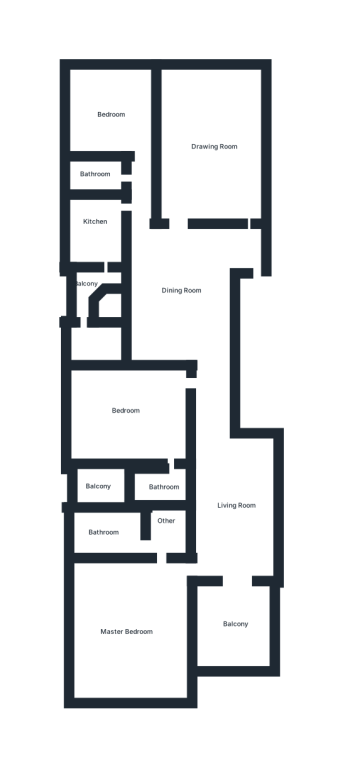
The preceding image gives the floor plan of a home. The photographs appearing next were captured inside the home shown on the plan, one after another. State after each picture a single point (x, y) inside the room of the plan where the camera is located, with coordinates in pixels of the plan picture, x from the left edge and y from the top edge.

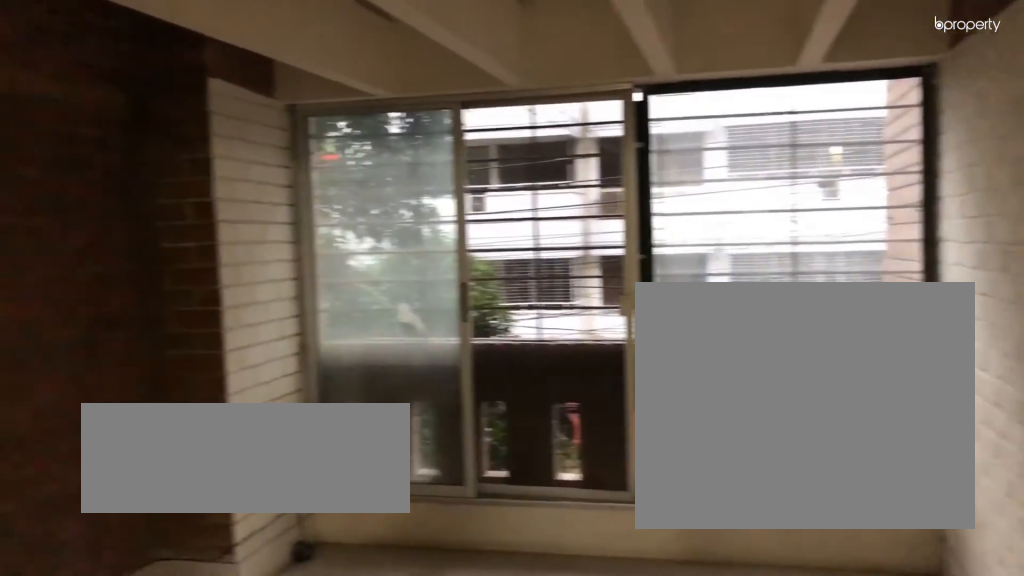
(233, 624)
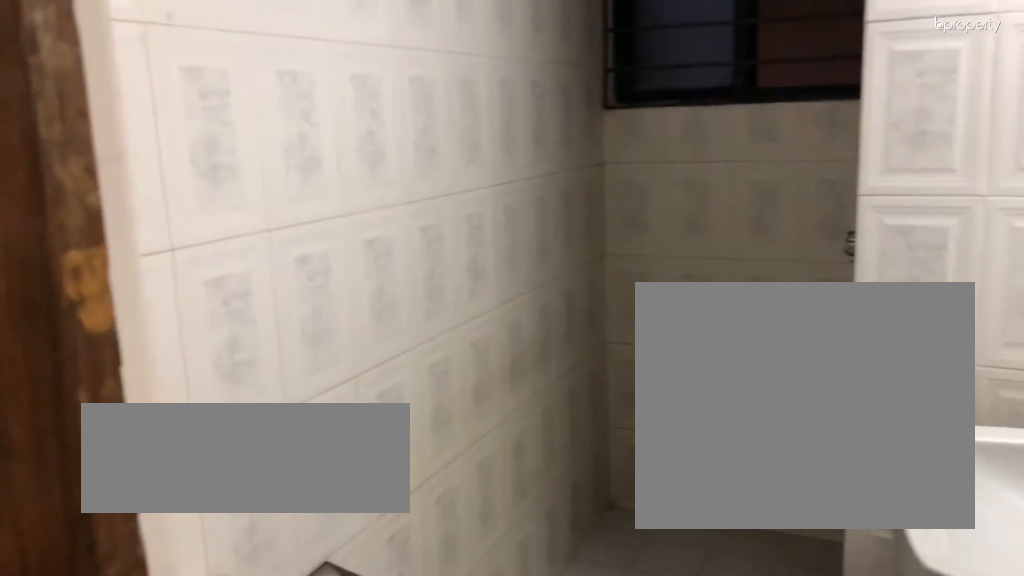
(104, 174)
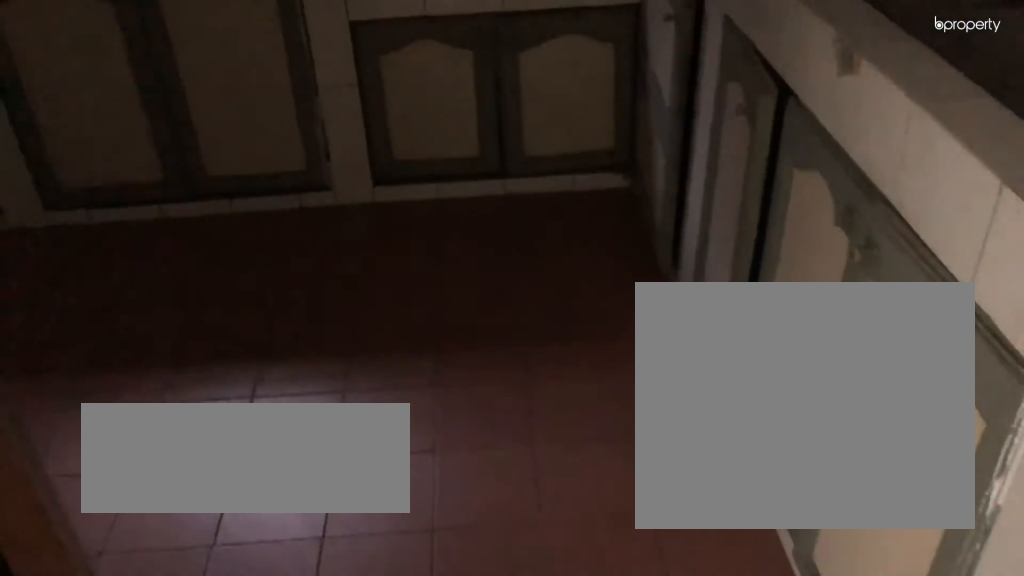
(100, 240)
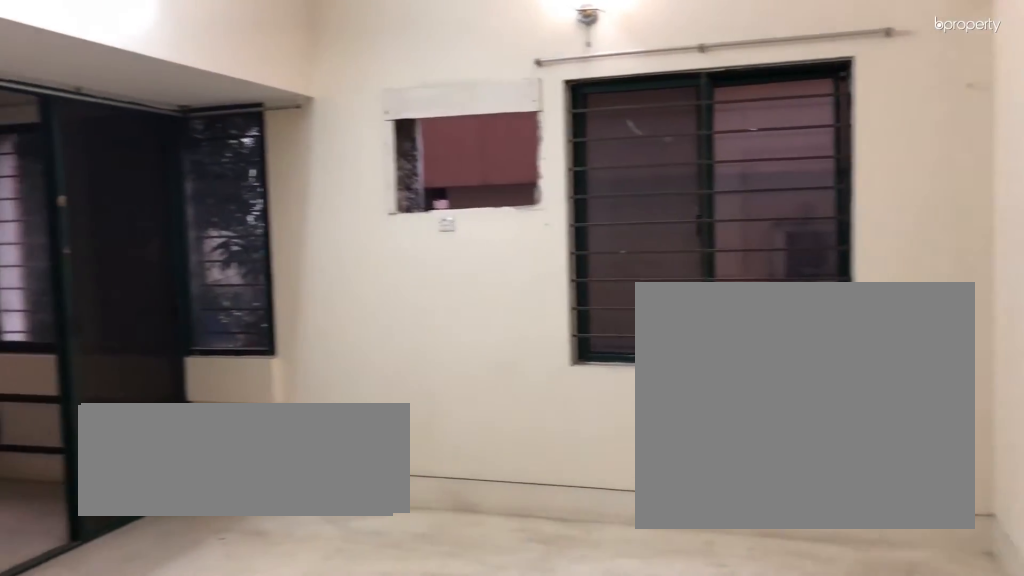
(129, 406)
